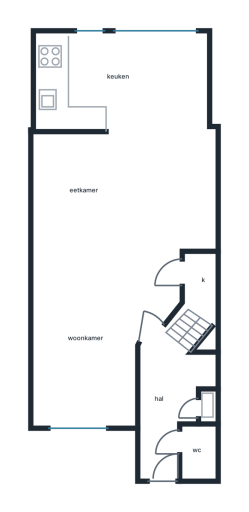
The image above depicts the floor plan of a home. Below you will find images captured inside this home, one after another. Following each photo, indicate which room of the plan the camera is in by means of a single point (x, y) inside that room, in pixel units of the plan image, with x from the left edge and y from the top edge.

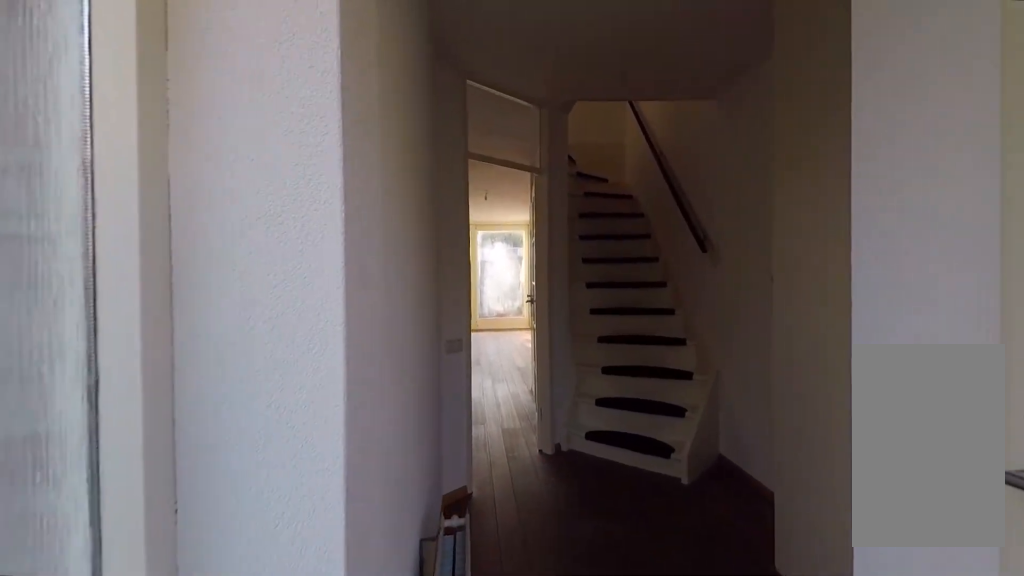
(168, 400)
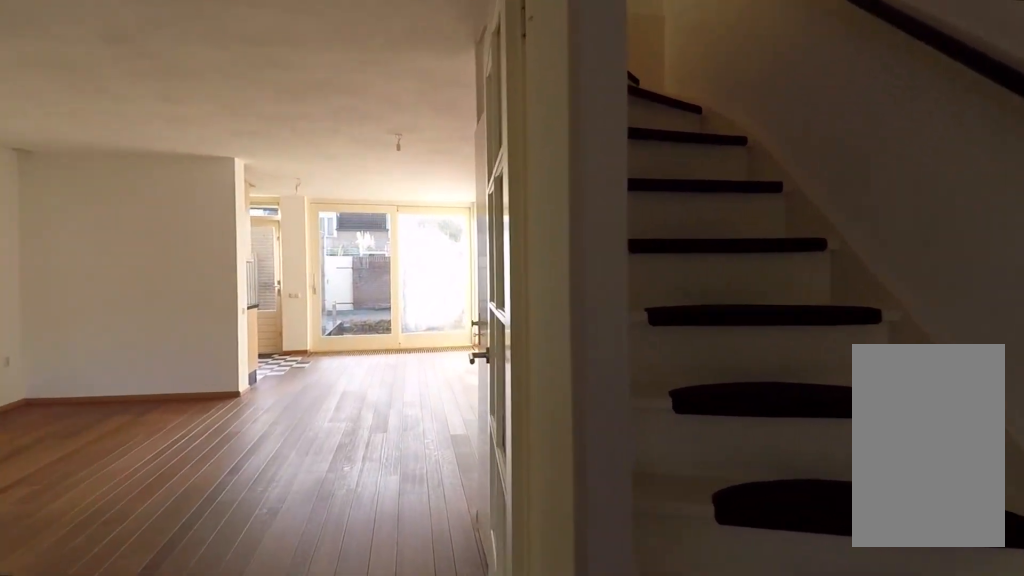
(168, 400)
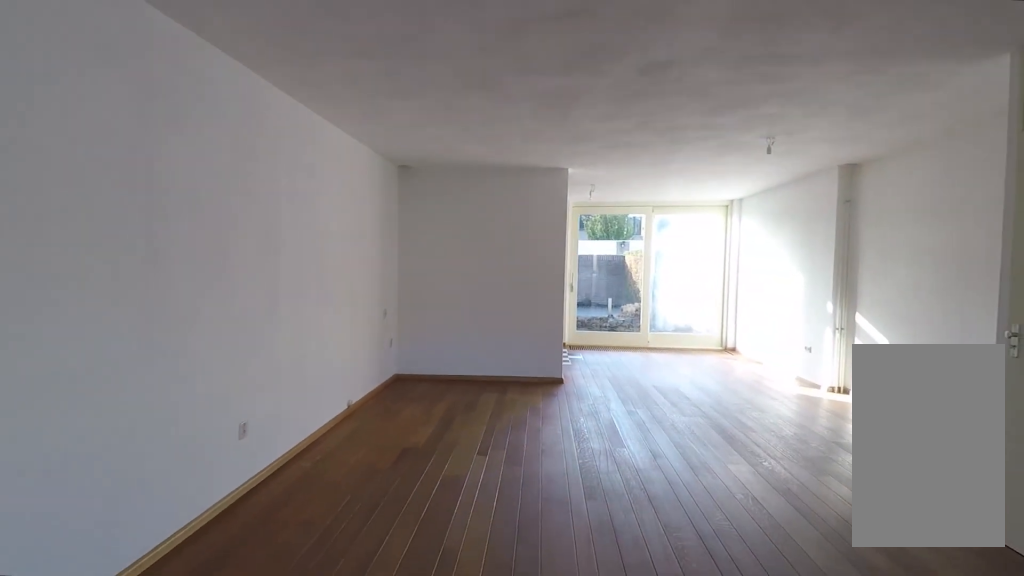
(111, 259)
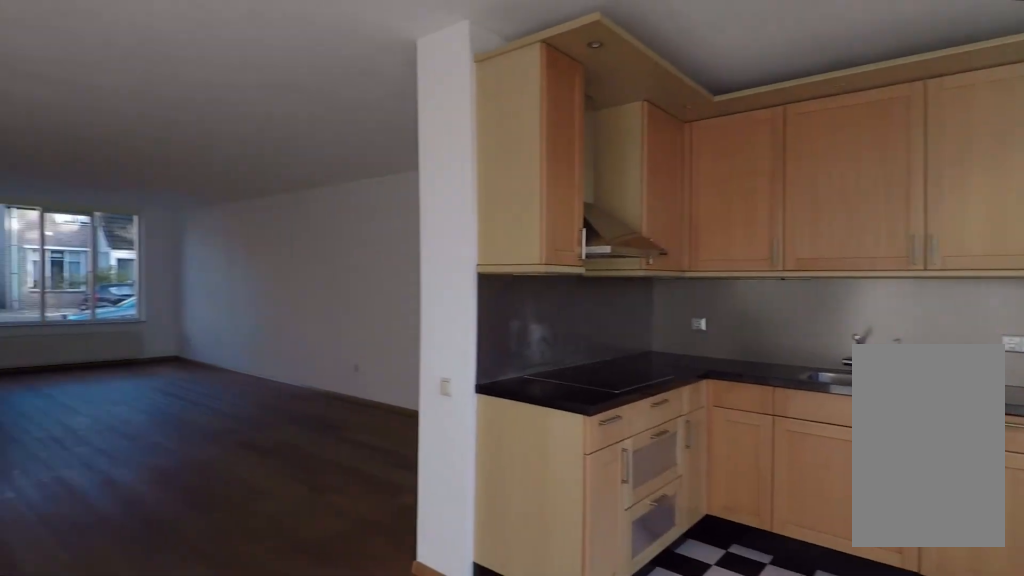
(122, 83)
